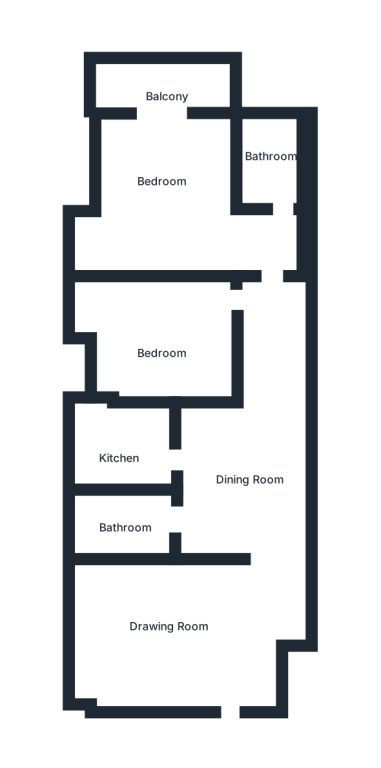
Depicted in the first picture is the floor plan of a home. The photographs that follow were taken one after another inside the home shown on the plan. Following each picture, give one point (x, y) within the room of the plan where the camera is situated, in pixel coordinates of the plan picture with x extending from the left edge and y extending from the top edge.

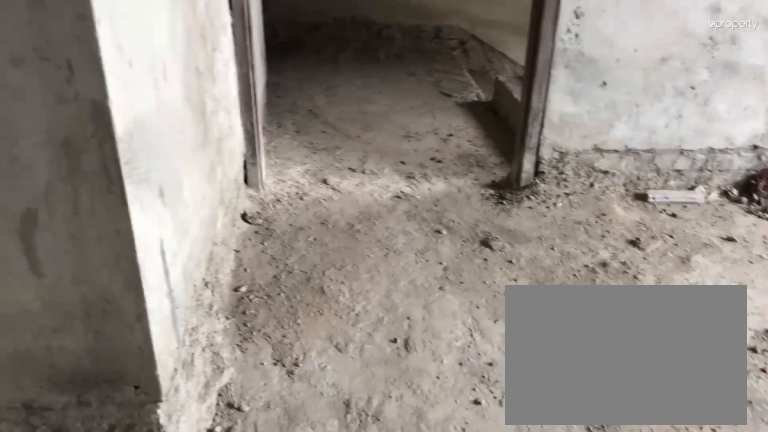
(165, 623)
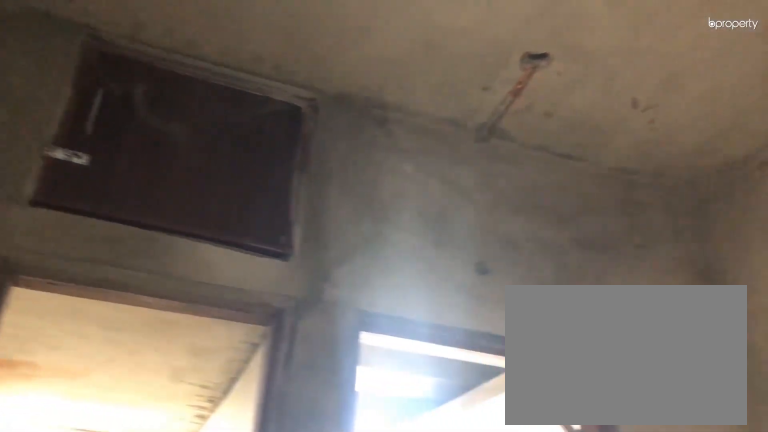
(224, 487)
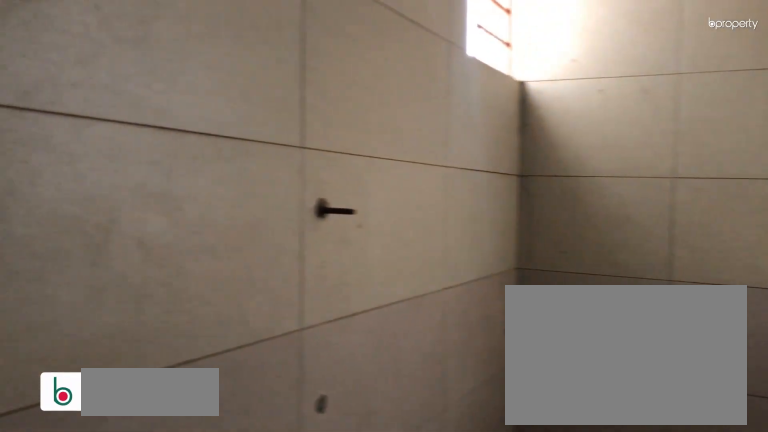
(125, 514)
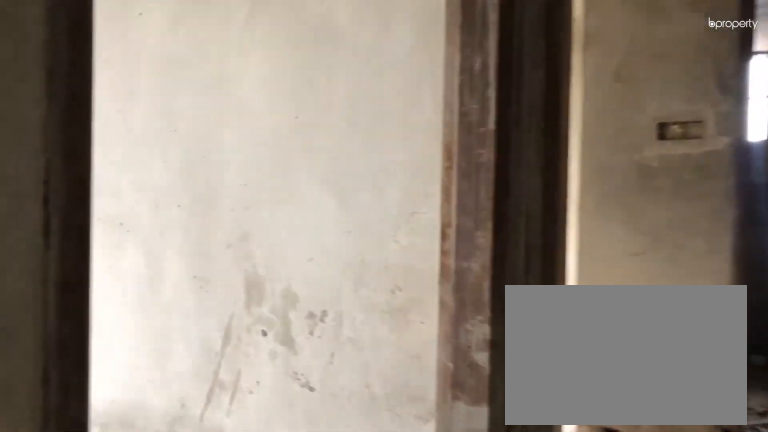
(178, 326)
